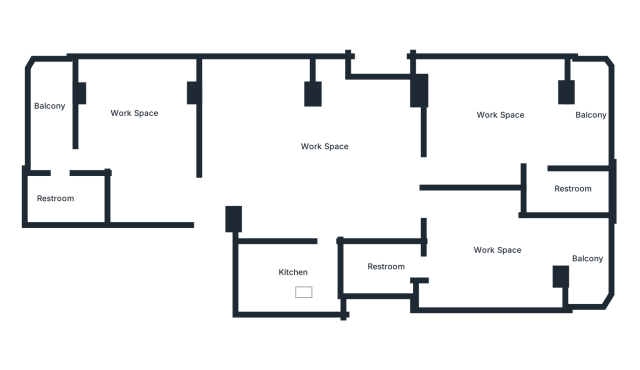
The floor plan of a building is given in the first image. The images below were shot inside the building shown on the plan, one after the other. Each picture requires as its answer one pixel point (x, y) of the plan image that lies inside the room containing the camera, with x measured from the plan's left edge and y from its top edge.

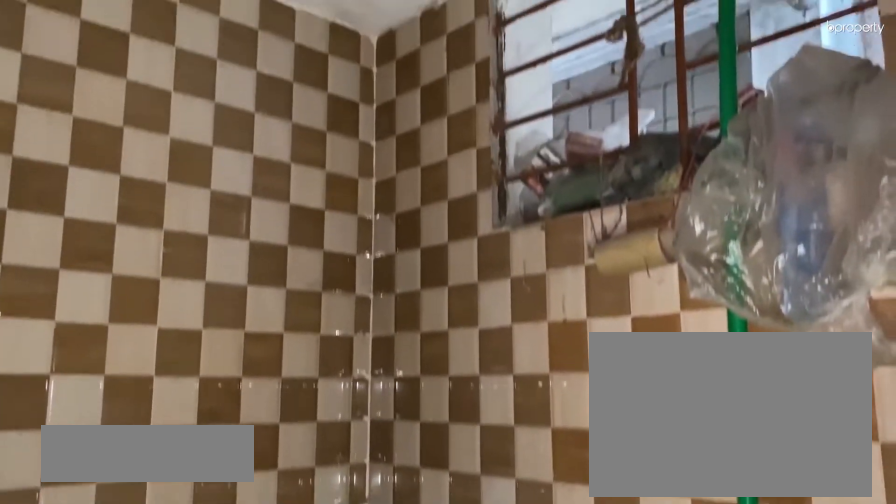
(63, 193)
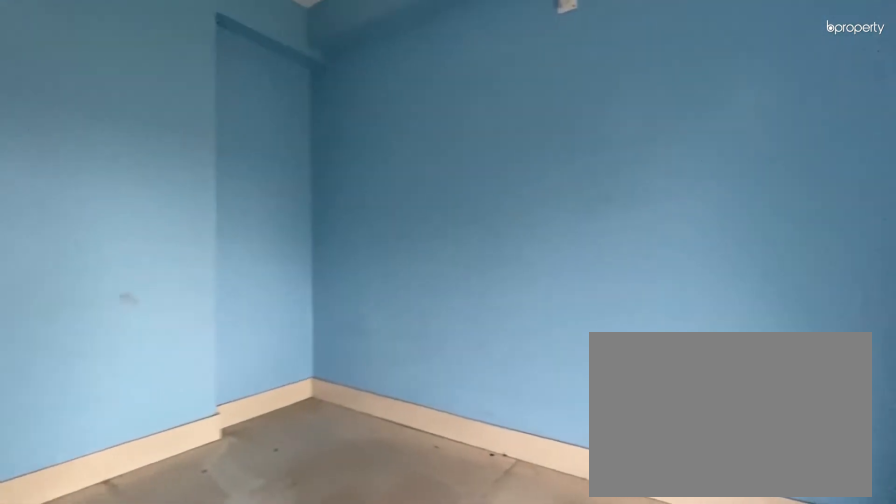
(540, 129)
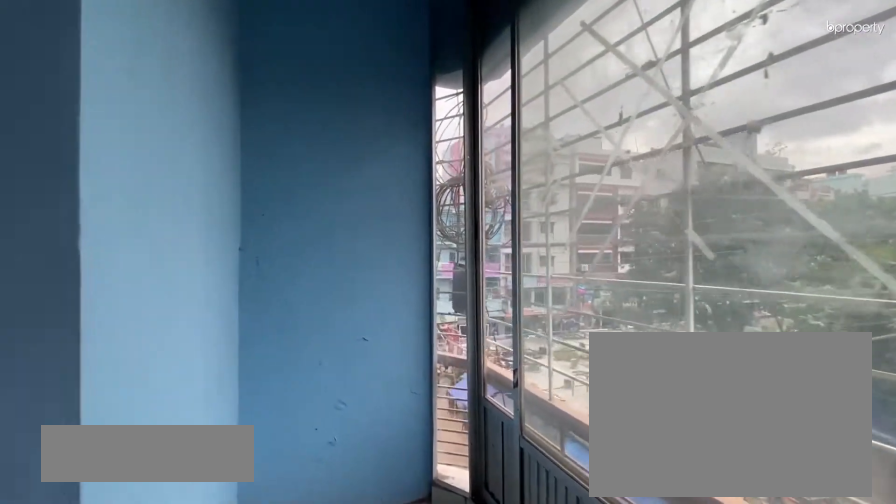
(592, 118)
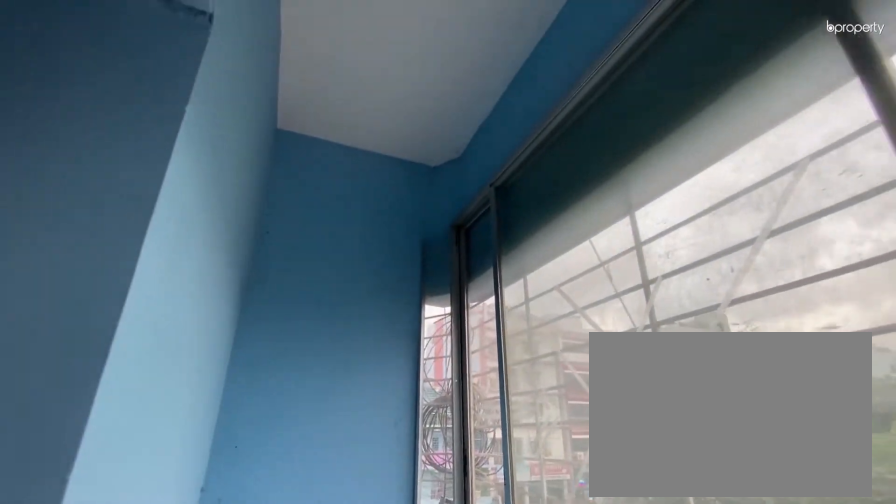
(592, 118)
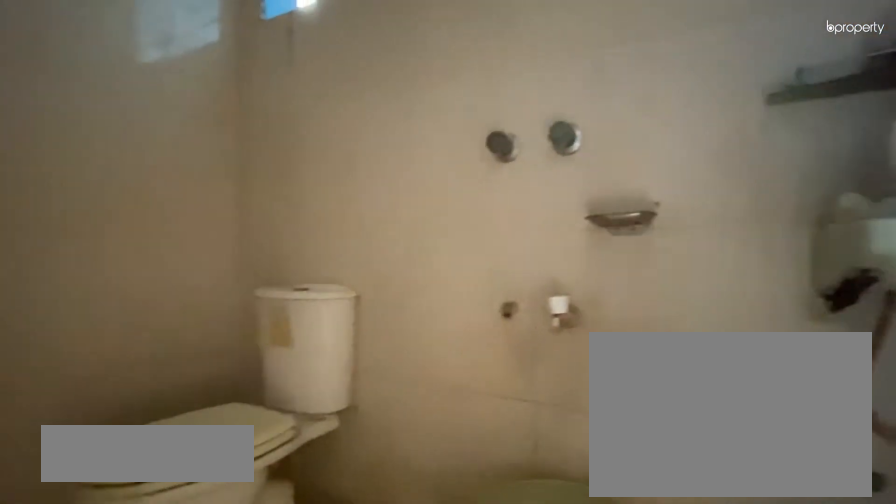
(570, 194)
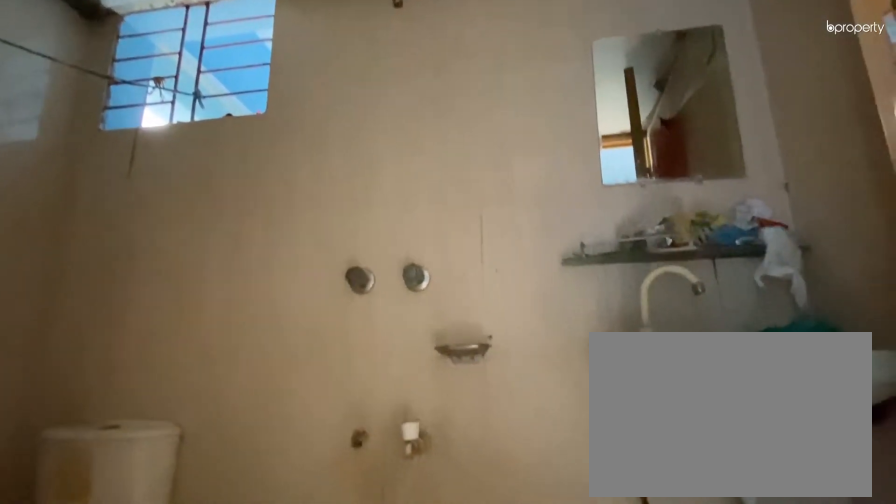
(570, 194)
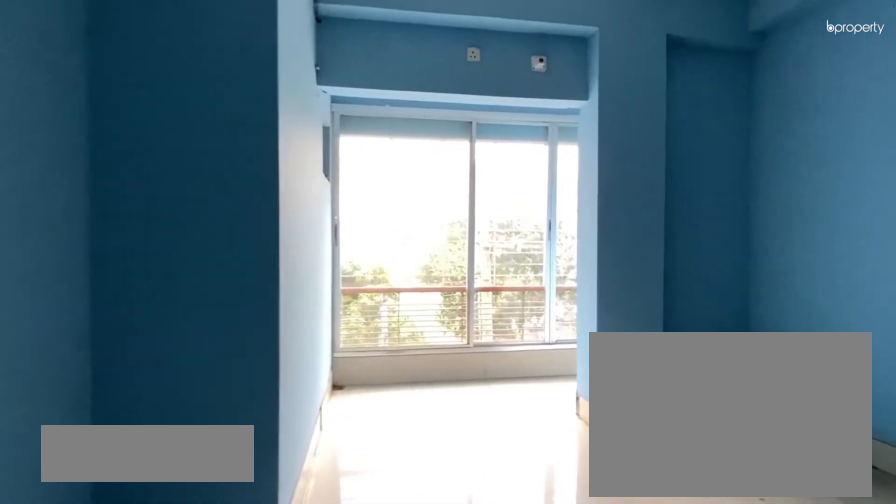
(506, 250)
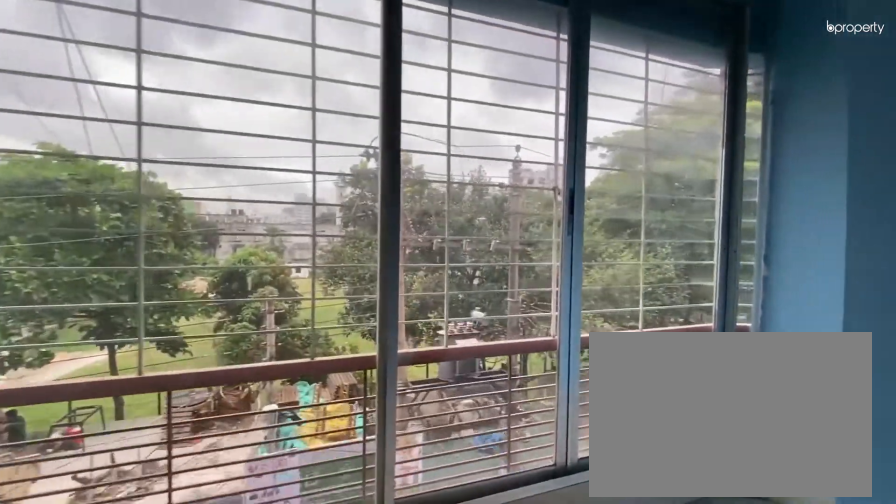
(587, 259)
